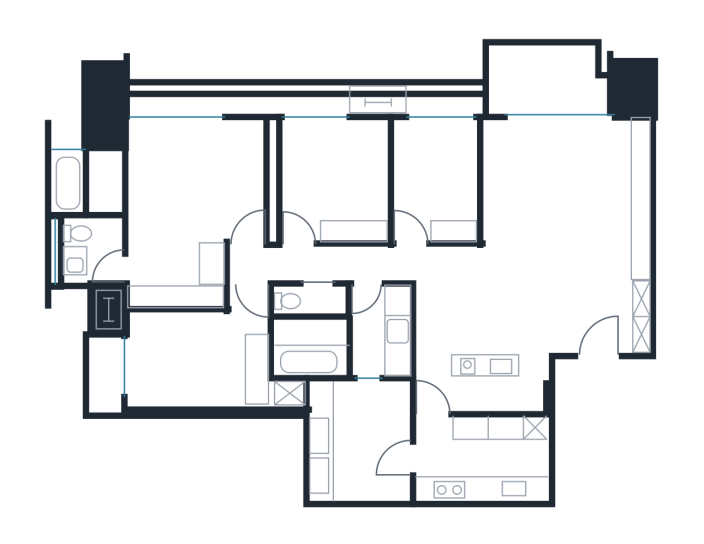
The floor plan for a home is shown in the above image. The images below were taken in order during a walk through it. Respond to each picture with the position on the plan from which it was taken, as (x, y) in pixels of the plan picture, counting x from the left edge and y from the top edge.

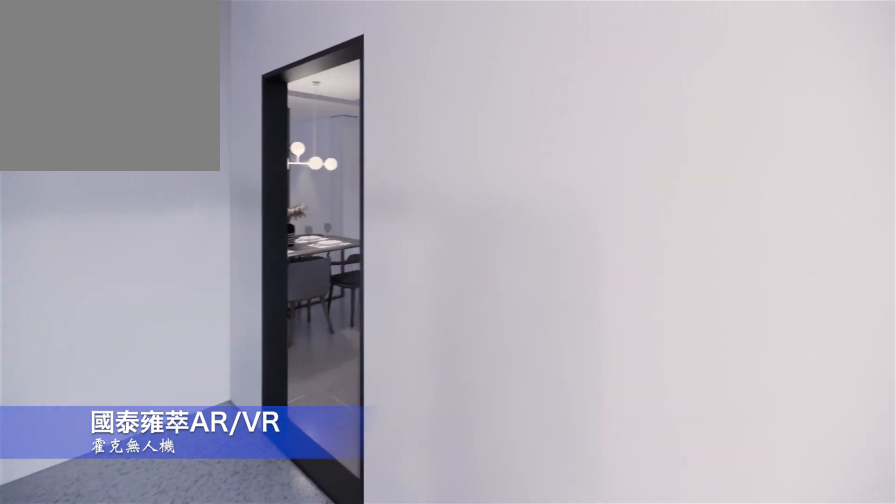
(634, 397)
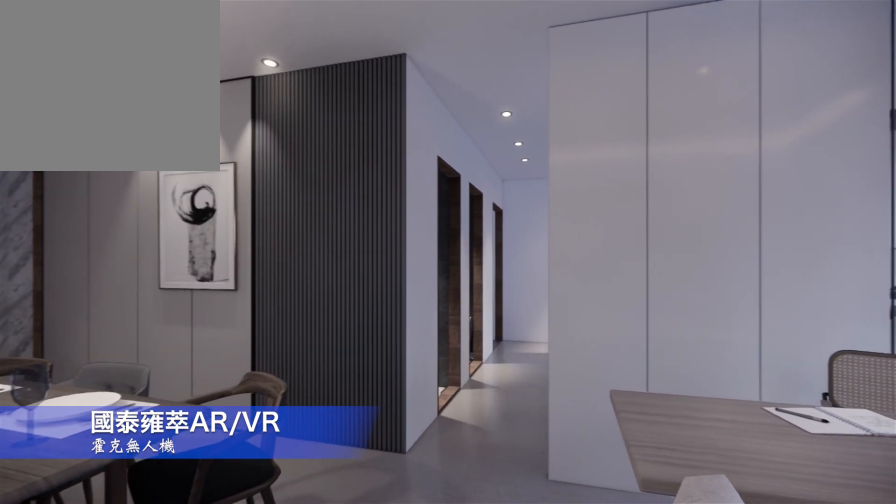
(518, 251)
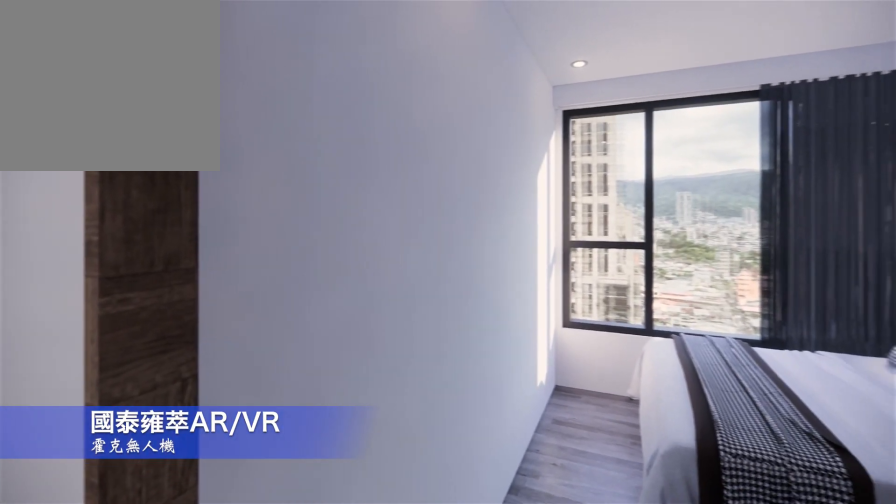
(305, 209)
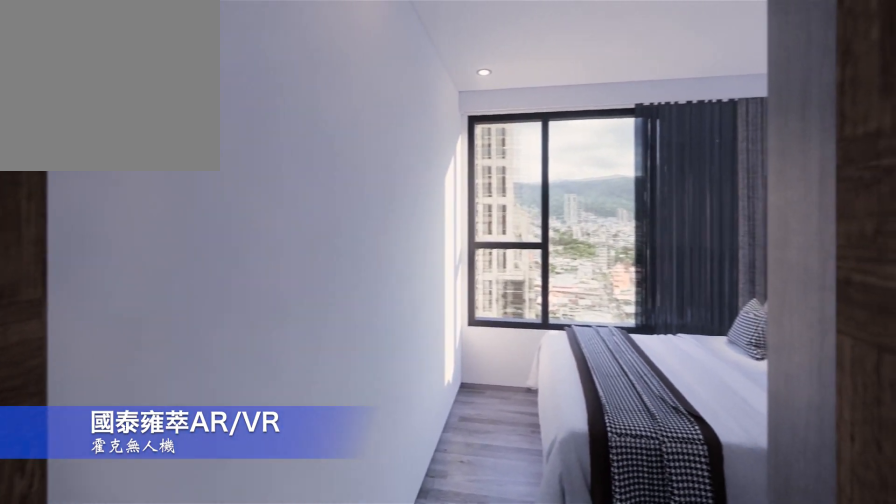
(306, 206)
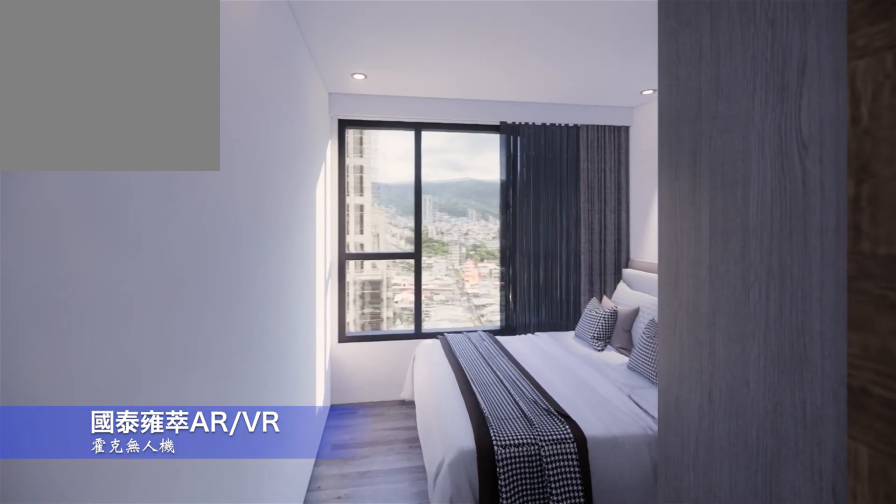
(307, 202)
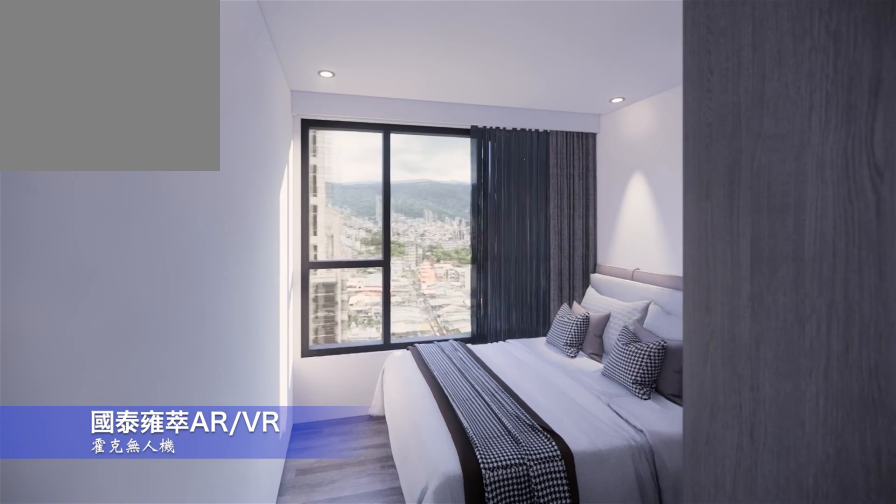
(308, 200)
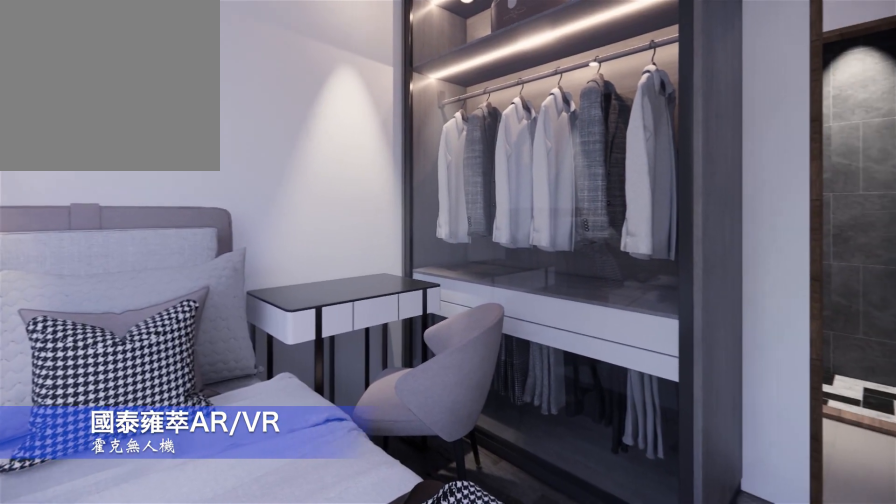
(327, 184)
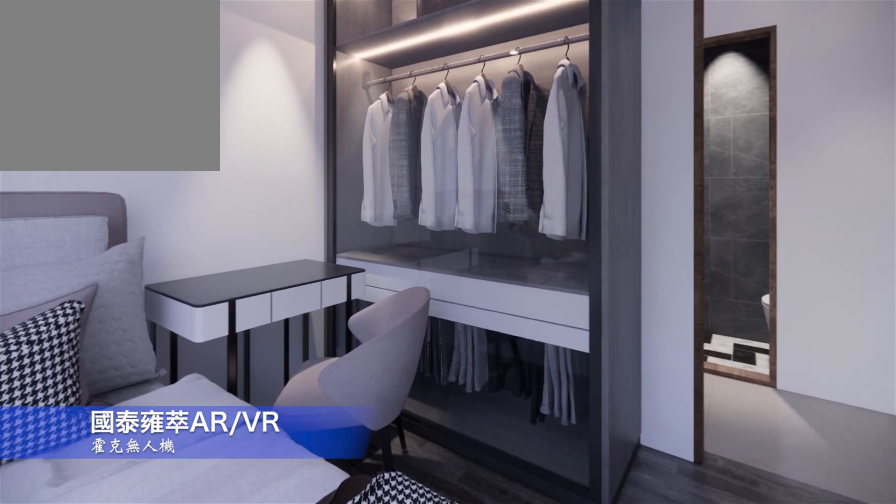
(327, 186)
